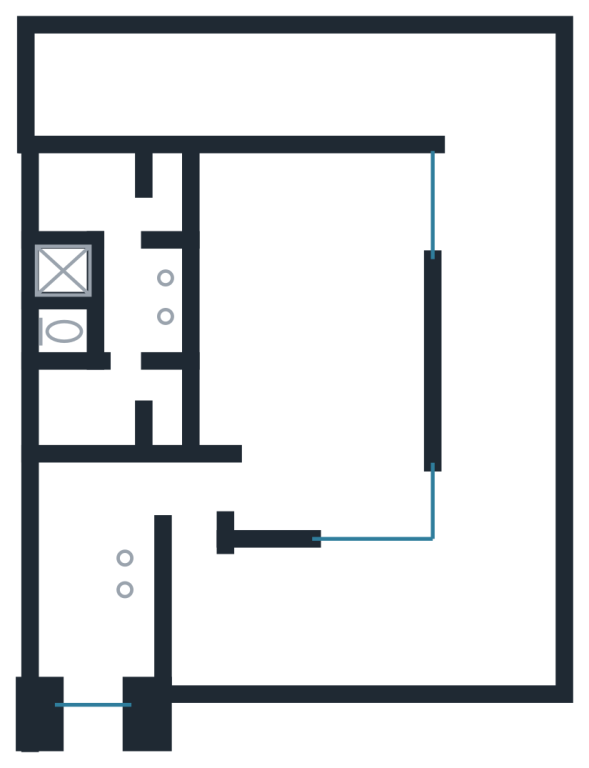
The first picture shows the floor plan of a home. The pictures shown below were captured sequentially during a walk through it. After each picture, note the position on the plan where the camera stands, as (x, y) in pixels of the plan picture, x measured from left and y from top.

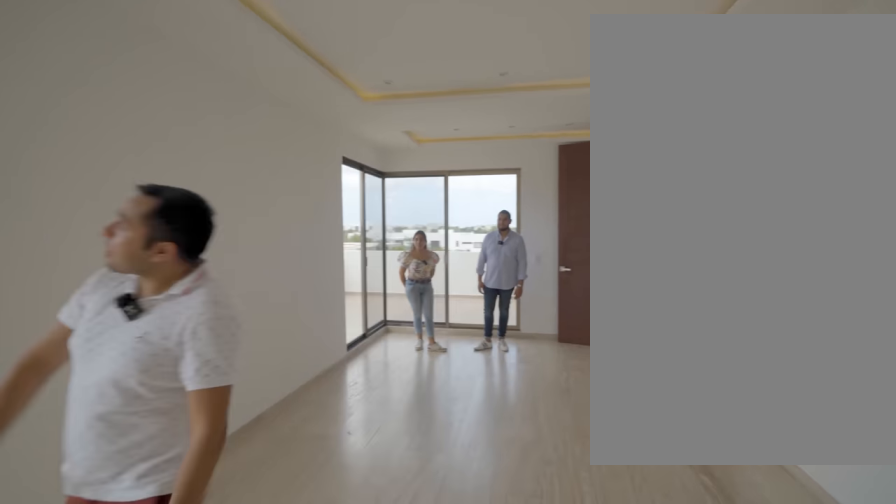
(242, 213)
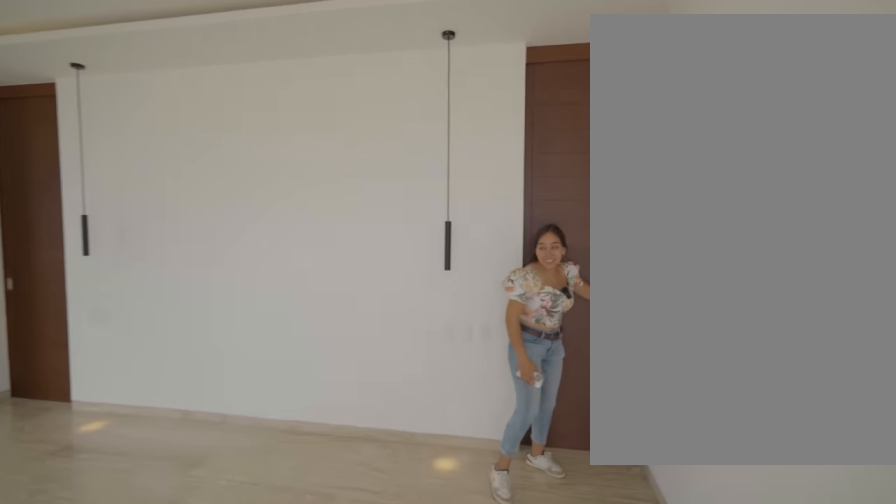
(320, 191)
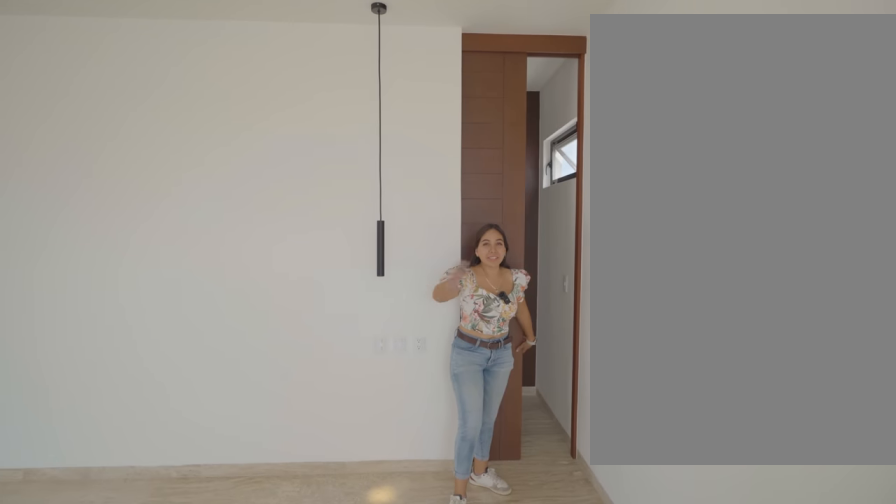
(320, 191)
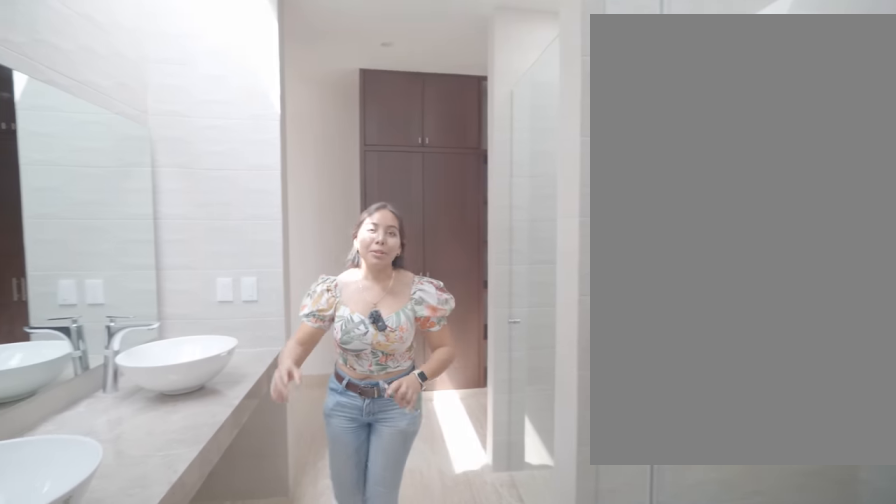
(134, 258)
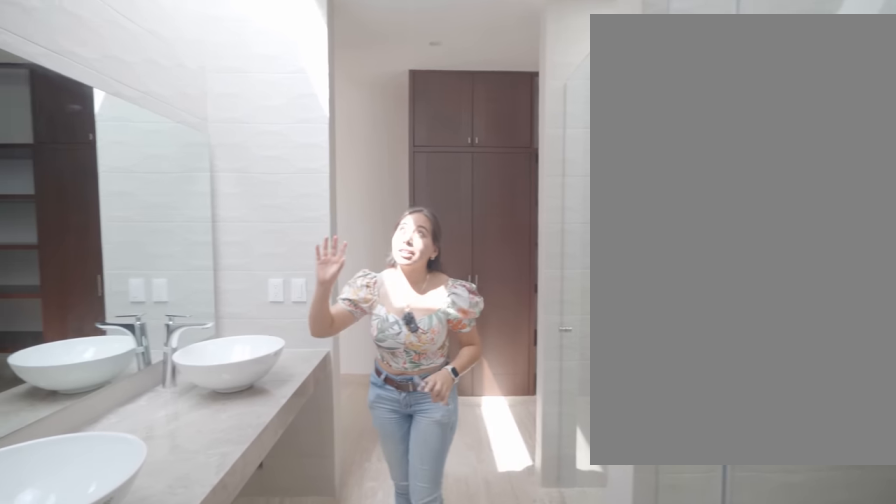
(132, 282)
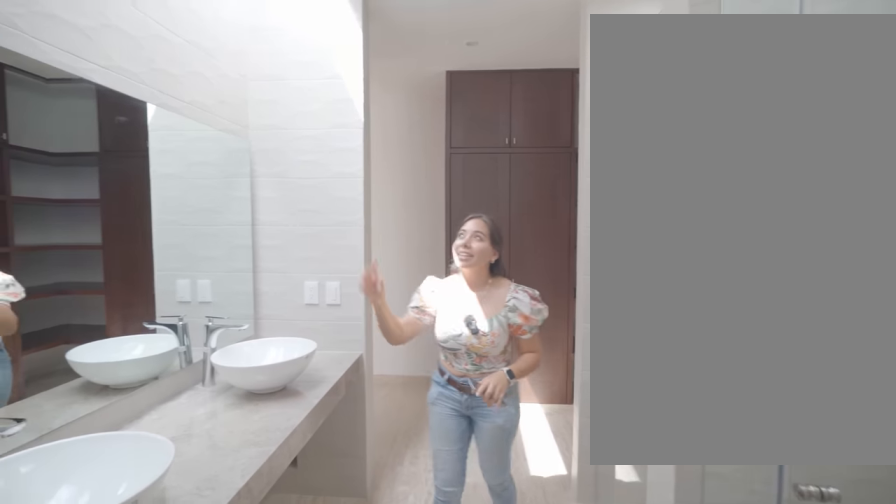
(131, 282)
